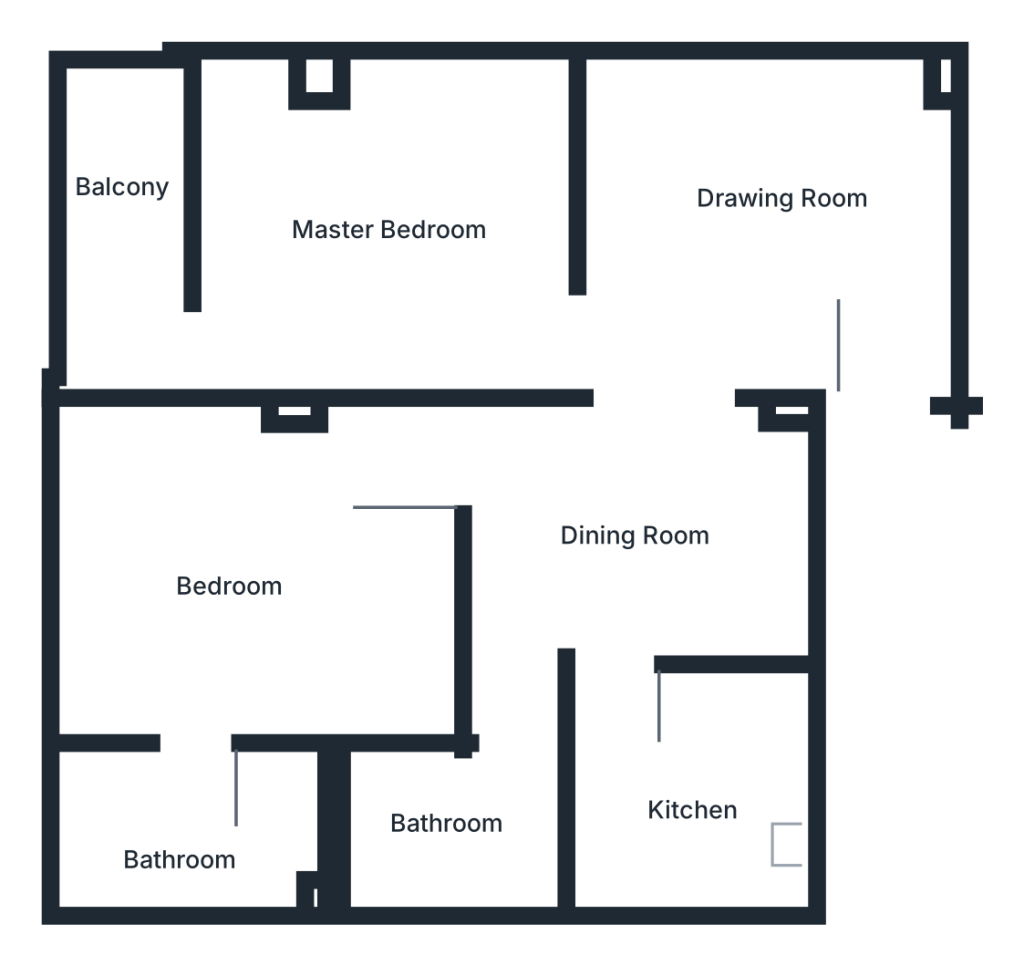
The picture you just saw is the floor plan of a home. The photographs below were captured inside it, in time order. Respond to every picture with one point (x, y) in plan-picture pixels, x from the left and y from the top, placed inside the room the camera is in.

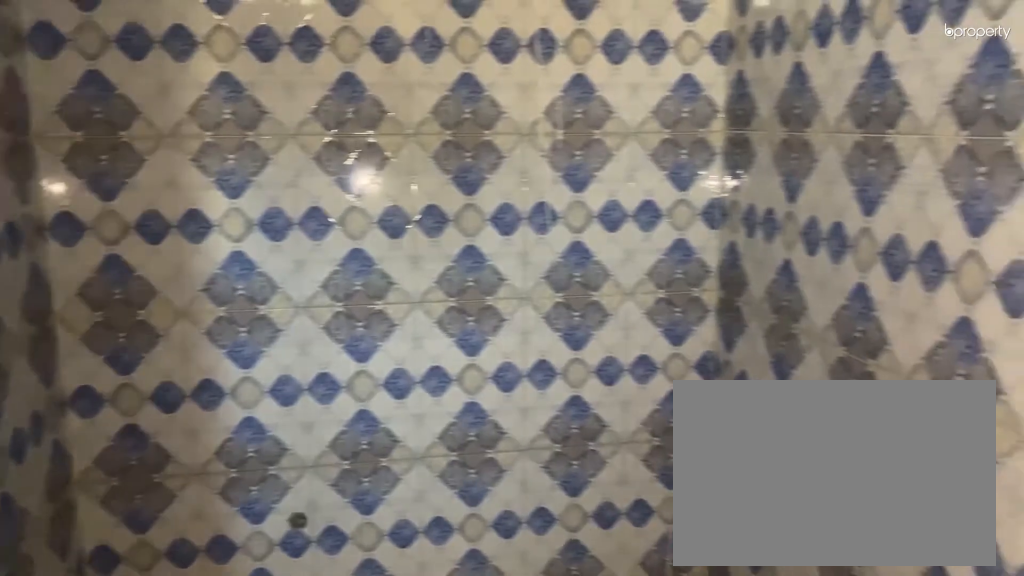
(475, 810)
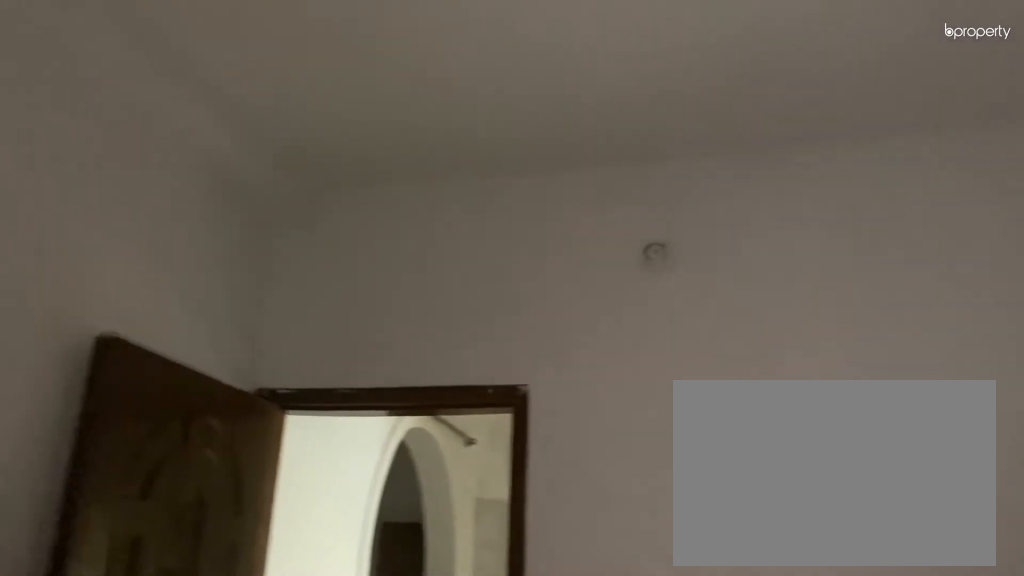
(275, 602)
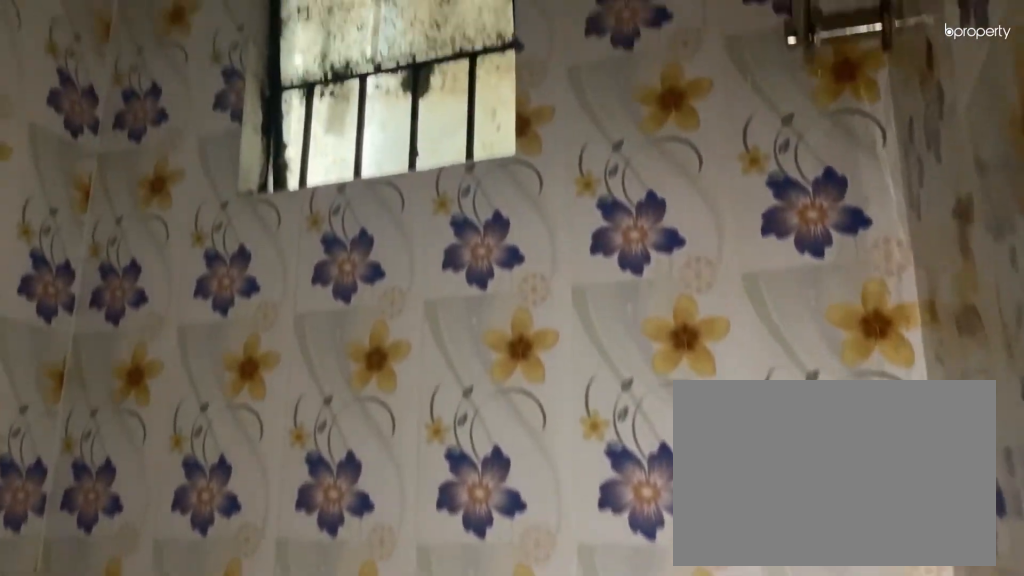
(203, 816)
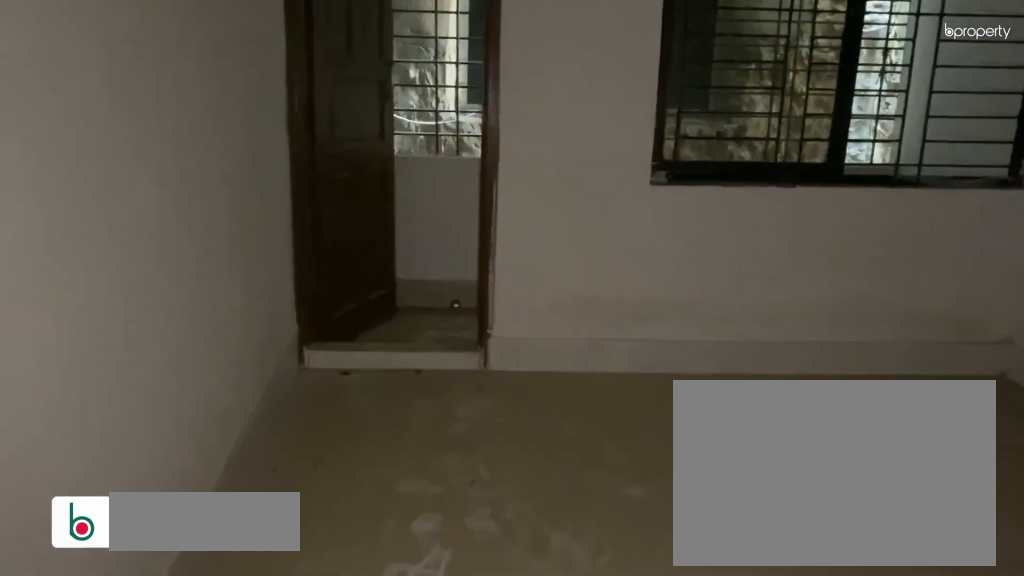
(343, 216)
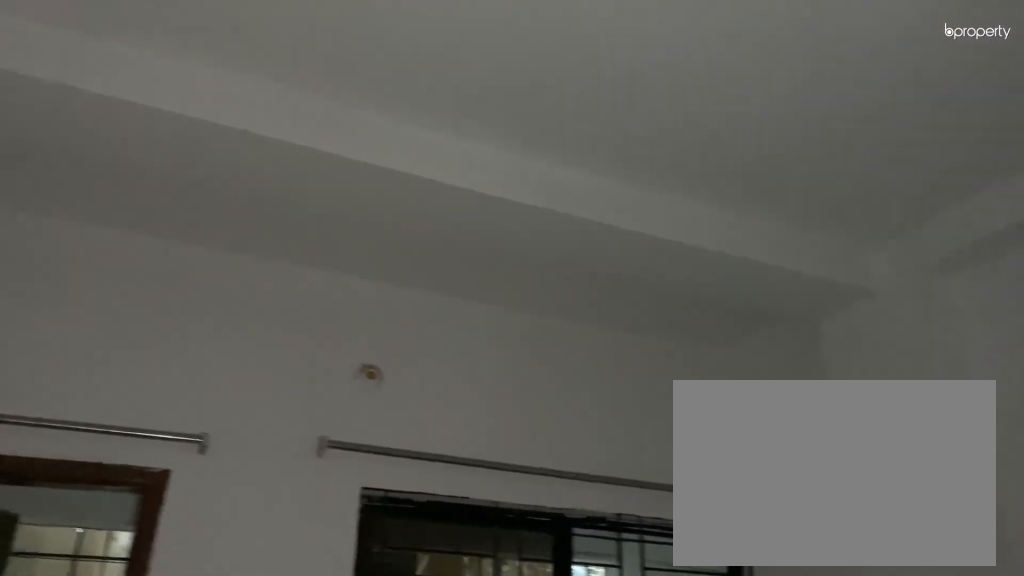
(343, 216)
